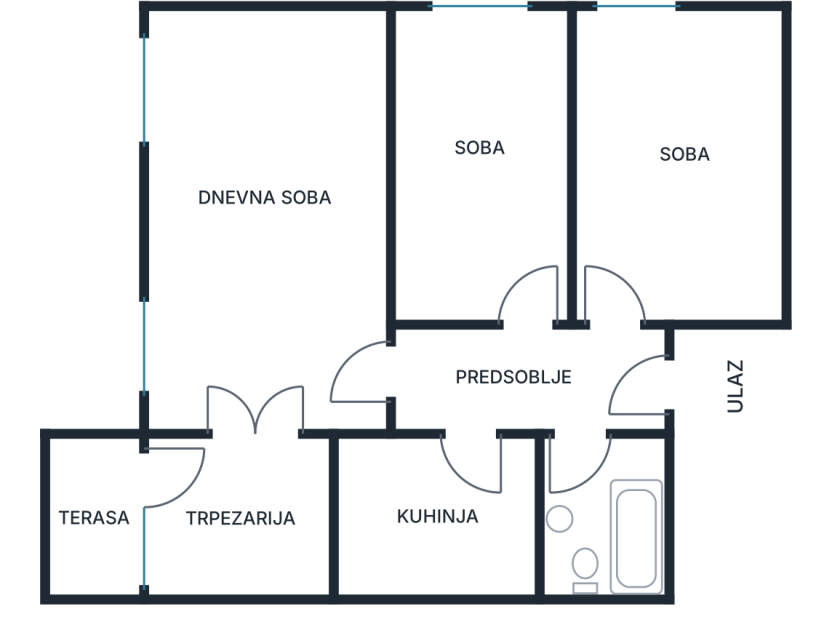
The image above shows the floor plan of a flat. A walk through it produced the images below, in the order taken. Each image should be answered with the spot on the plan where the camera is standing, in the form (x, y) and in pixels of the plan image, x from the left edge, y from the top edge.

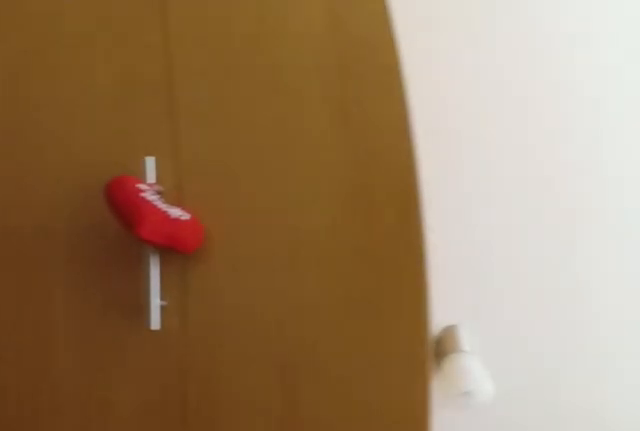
(521, 118)
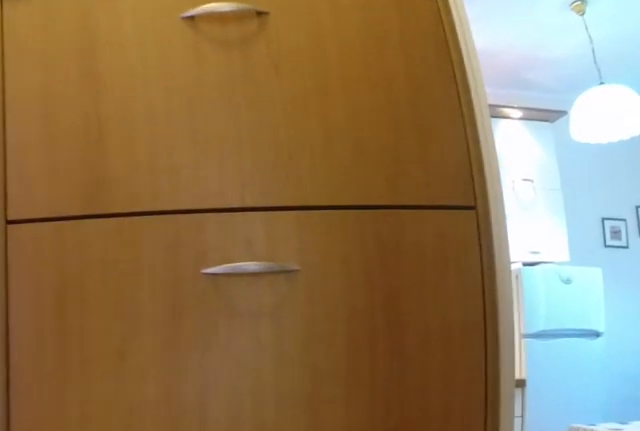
(525, 346)
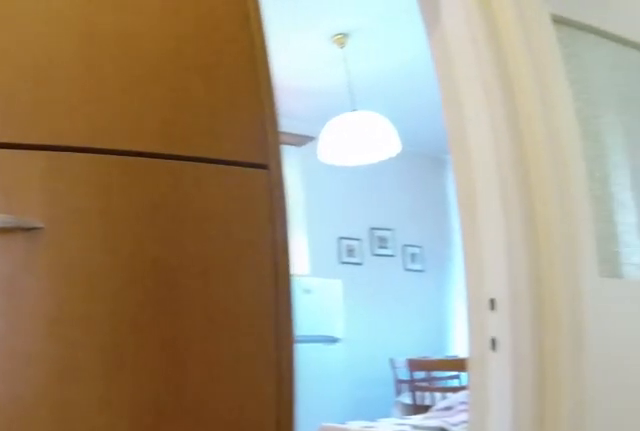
(534, 364)
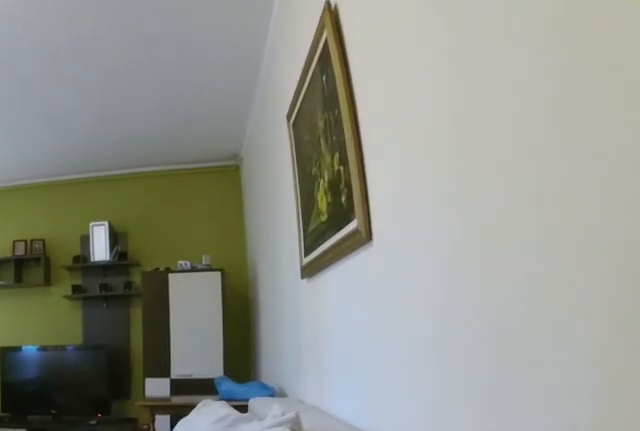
(357, 370)
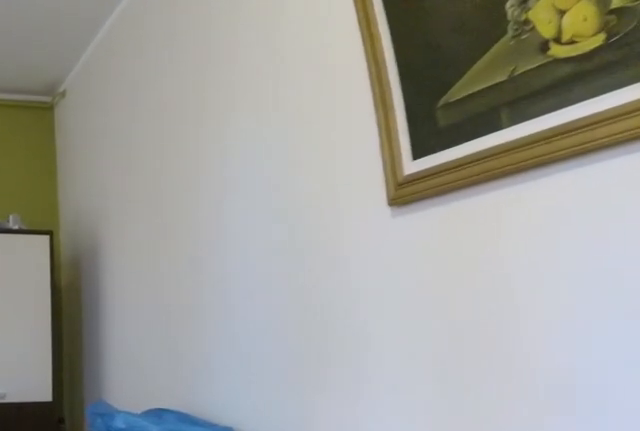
(313, 194)
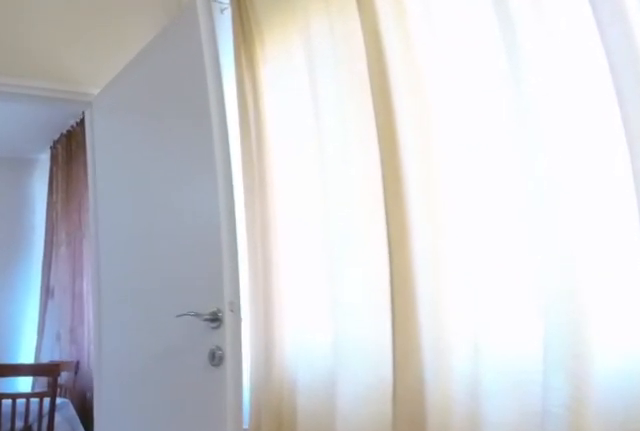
(283, 226)
